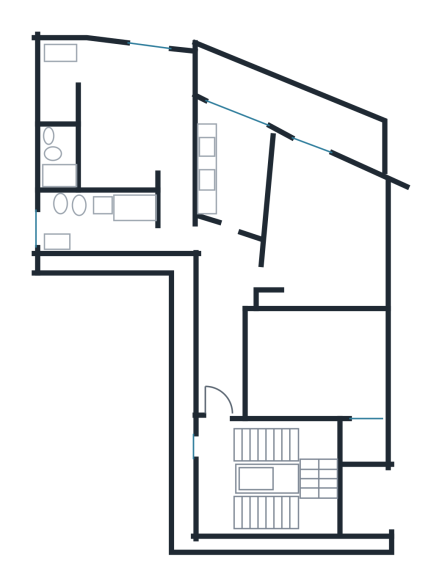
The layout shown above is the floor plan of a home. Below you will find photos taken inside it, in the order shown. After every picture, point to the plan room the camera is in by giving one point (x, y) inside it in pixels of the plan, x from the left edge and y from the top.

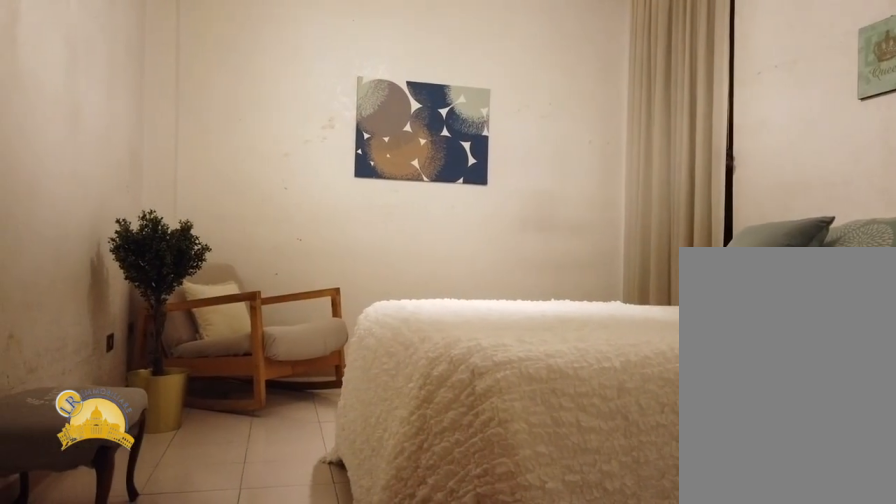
(313, 364)
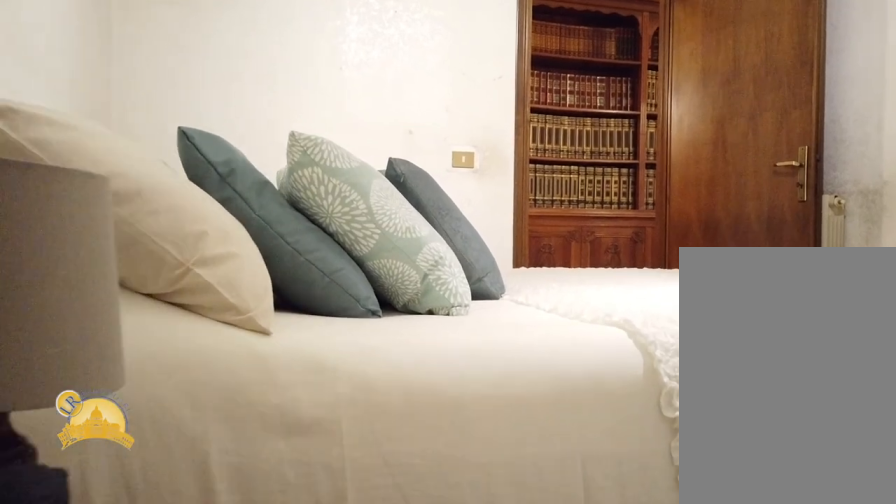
(313, 364)
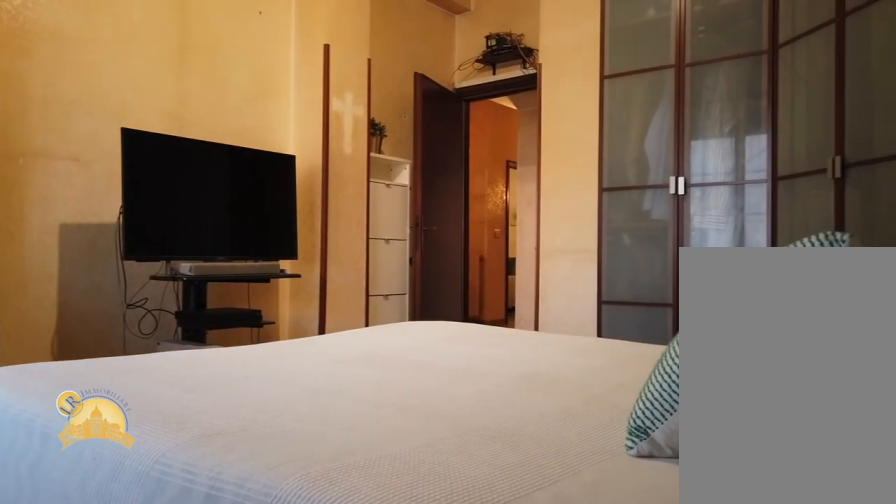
(135, 127)
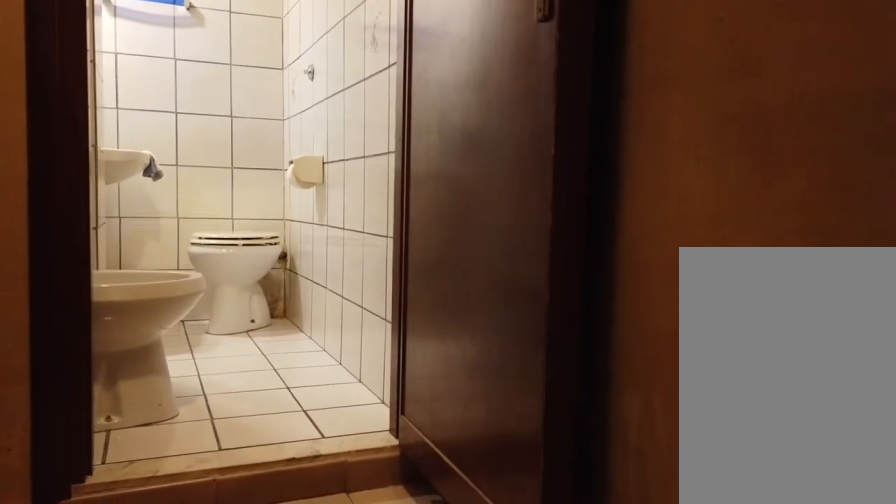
(63, 151)
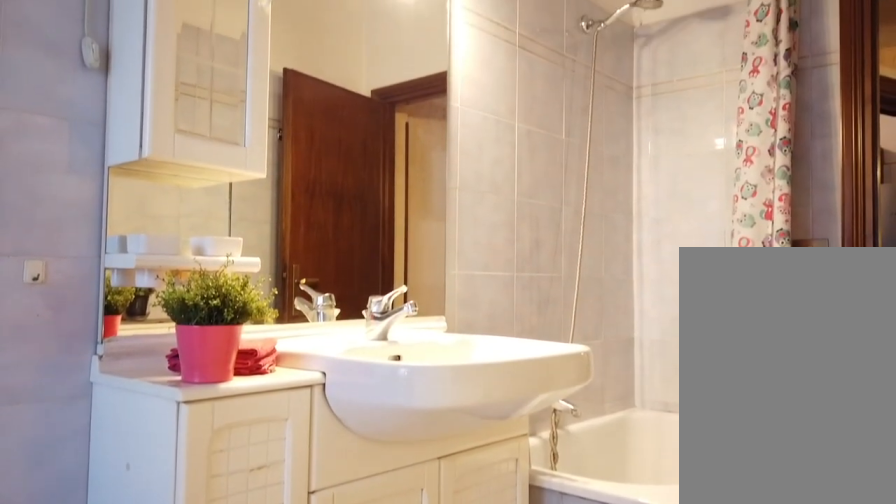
(98, 220)
